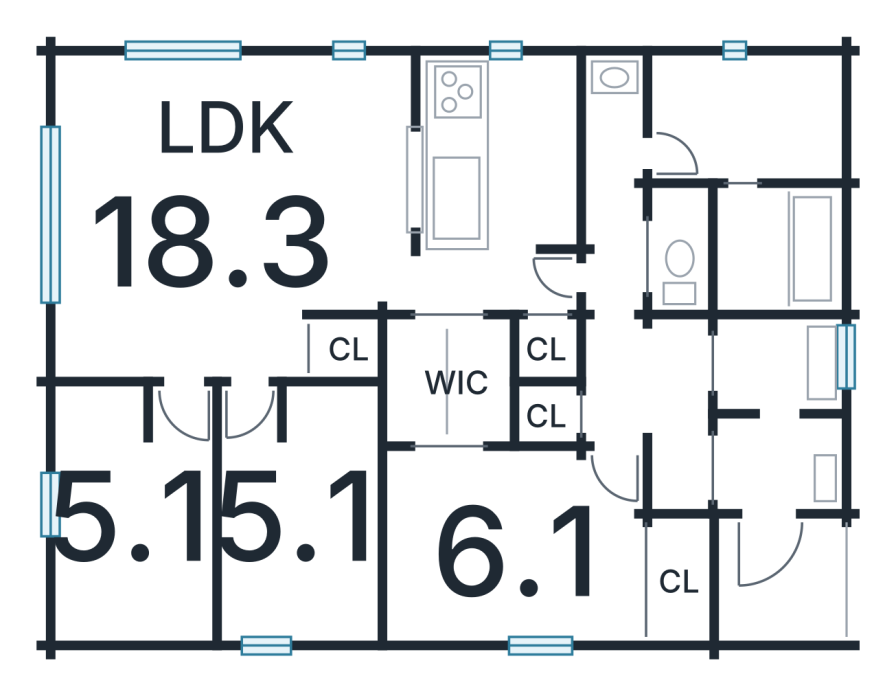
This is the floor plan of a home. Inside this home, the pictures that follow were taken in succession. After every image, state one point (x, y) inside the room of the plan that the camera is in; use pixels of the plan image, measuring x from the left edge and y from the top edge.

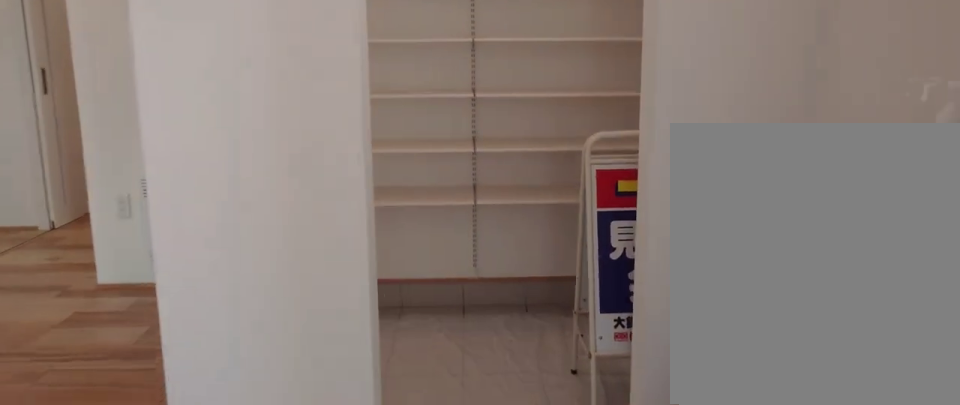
(776, 402)
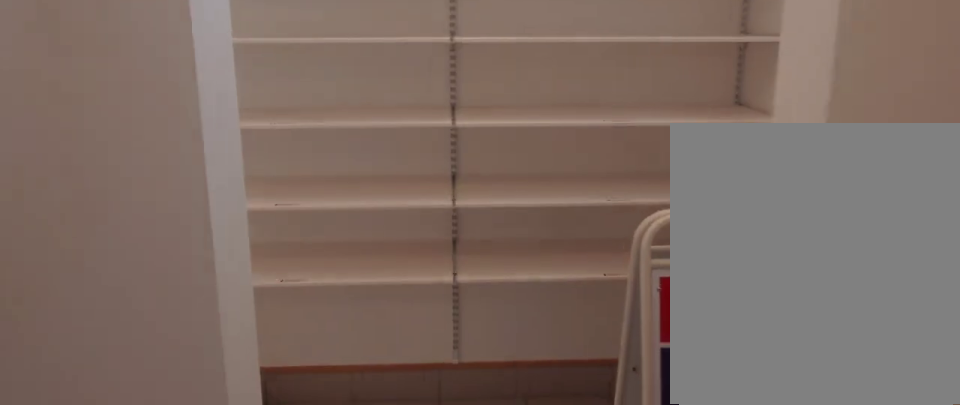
(776, 402)
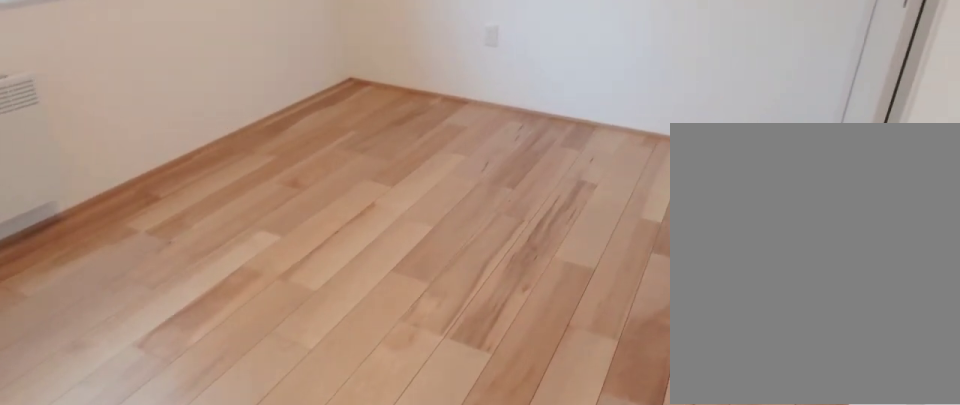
(500, 547)
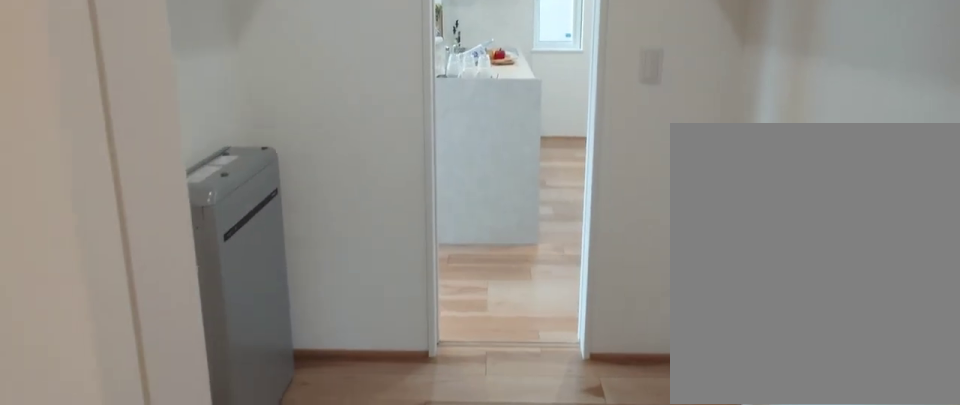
(448, 389)
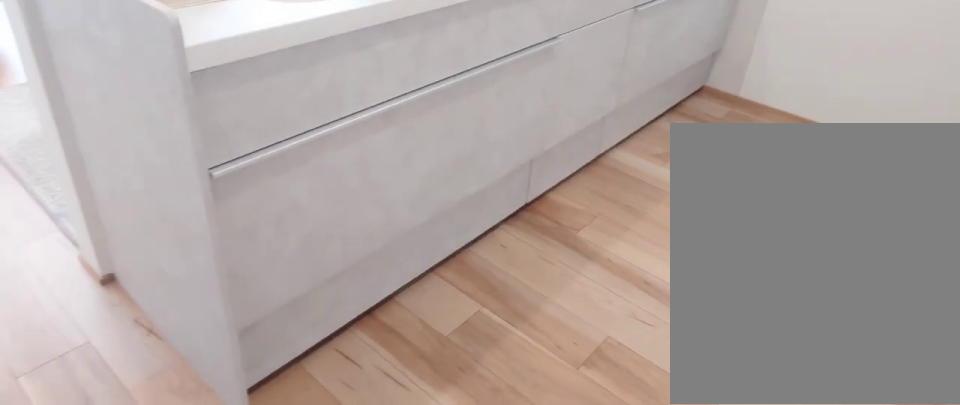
(493, 182)
